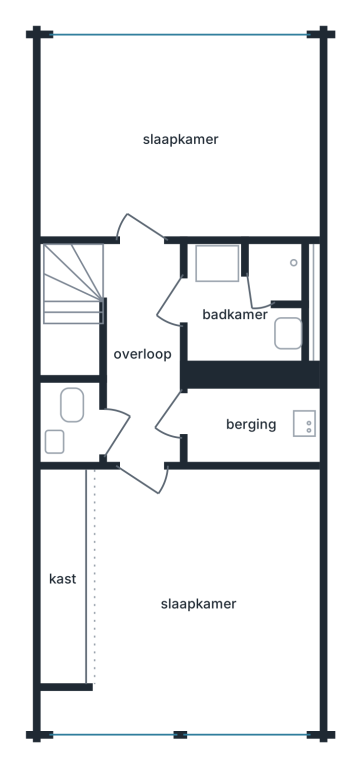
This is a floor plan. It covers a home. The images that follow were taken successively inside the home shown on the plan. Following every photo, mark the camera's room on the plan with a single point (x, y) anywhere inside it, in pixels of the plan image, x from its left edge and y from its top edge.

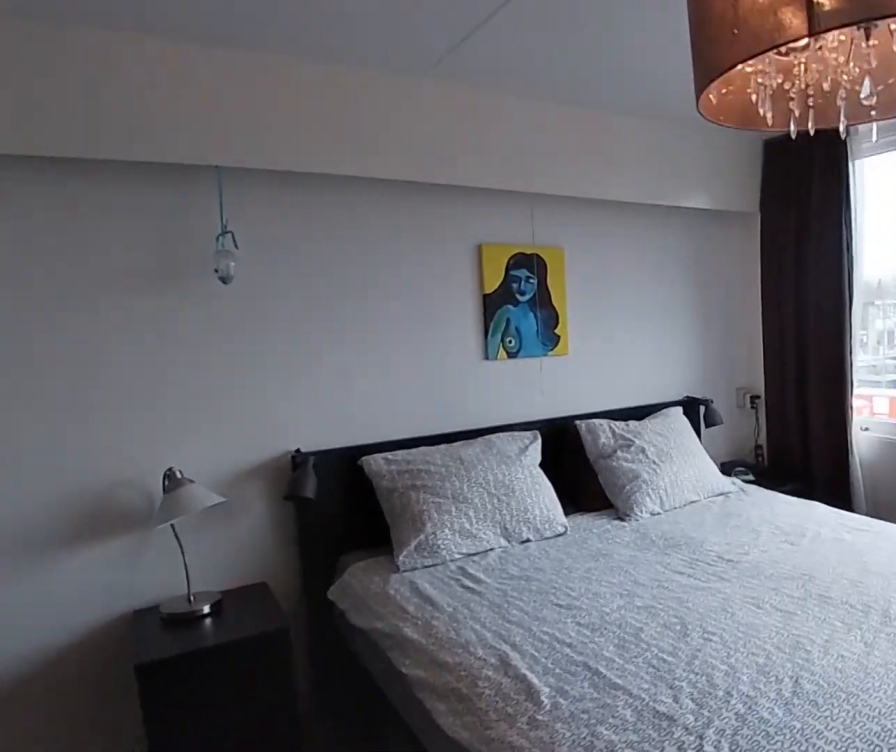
(64, 713)
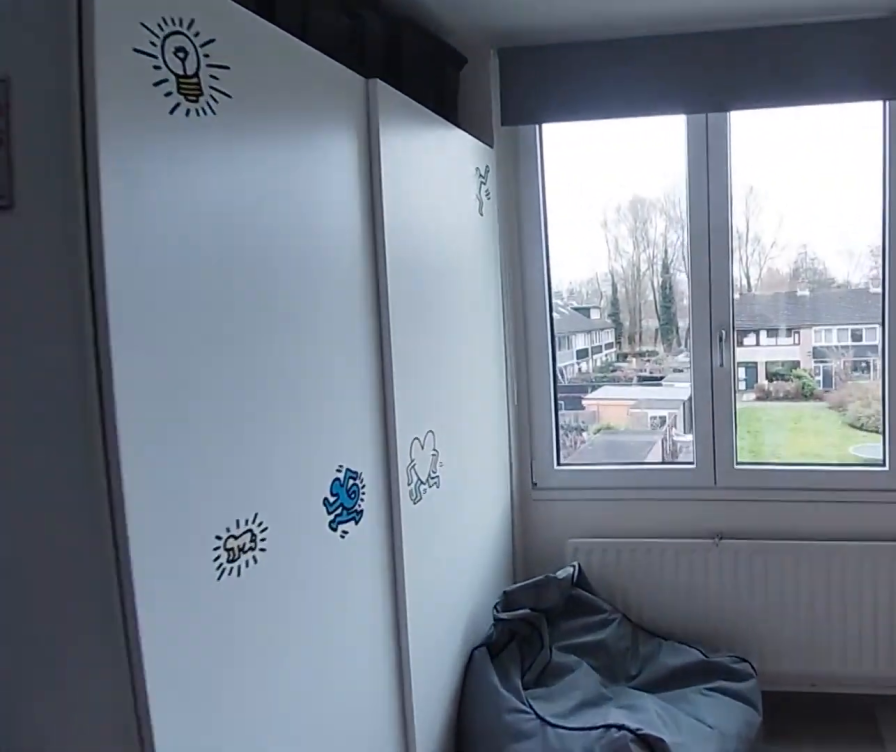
(180, 137)
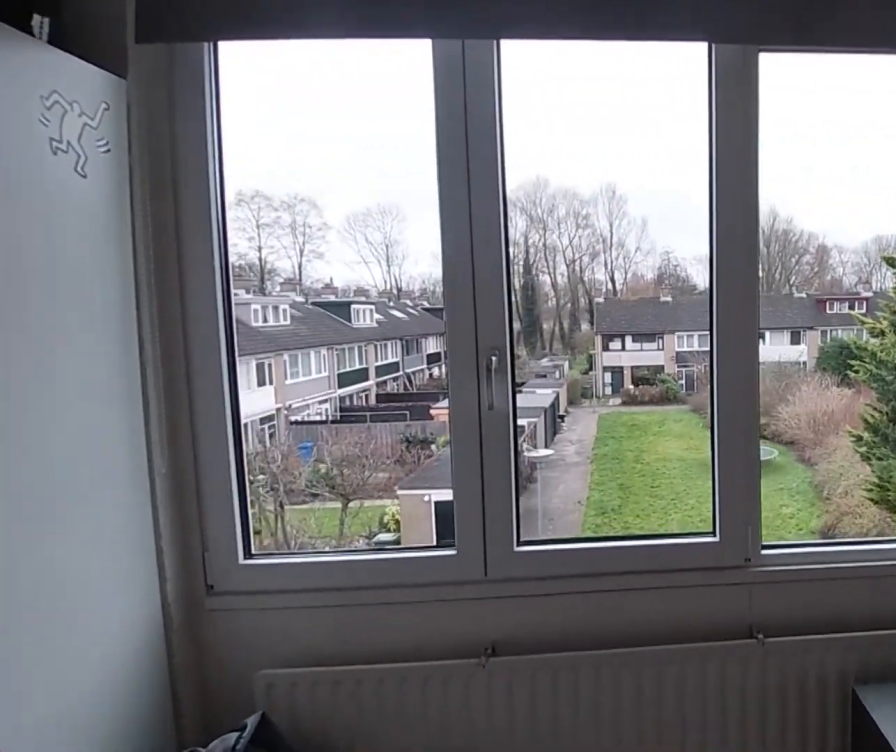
(180, 137)
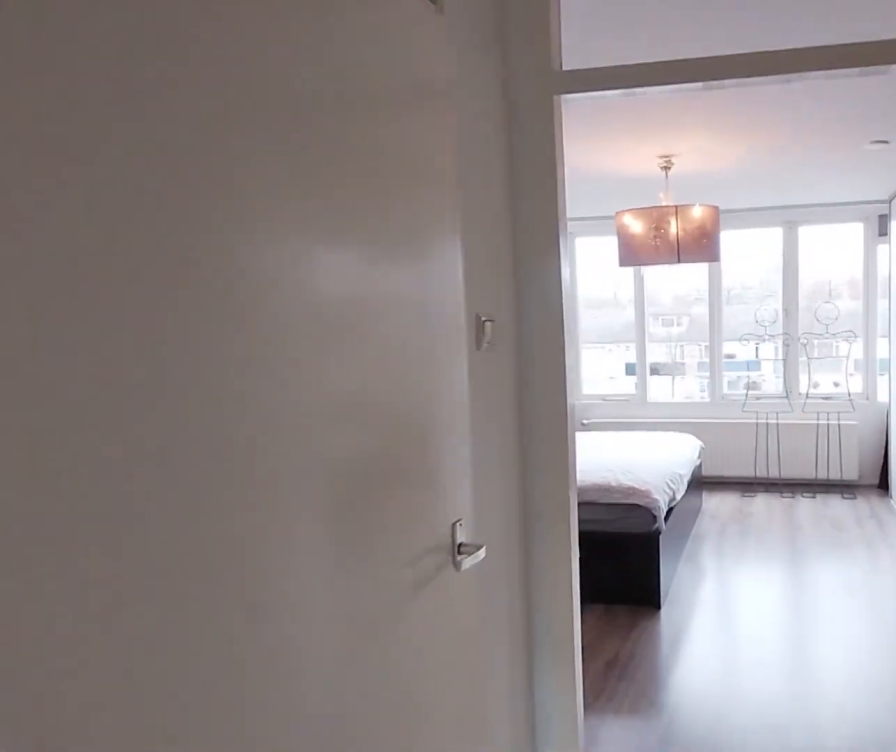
(132, 314)
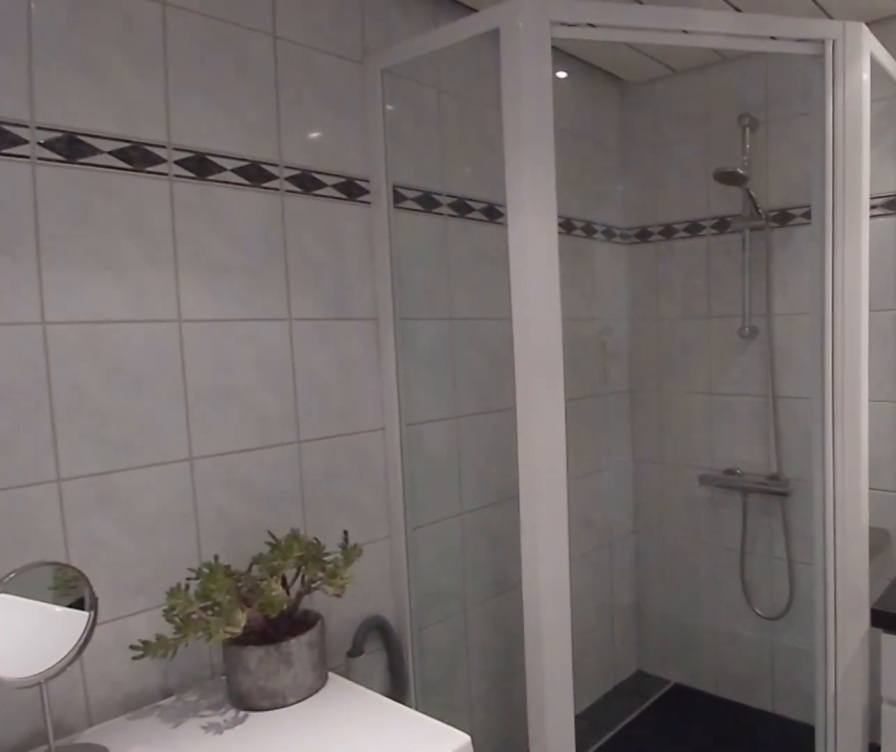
(244, 303)
